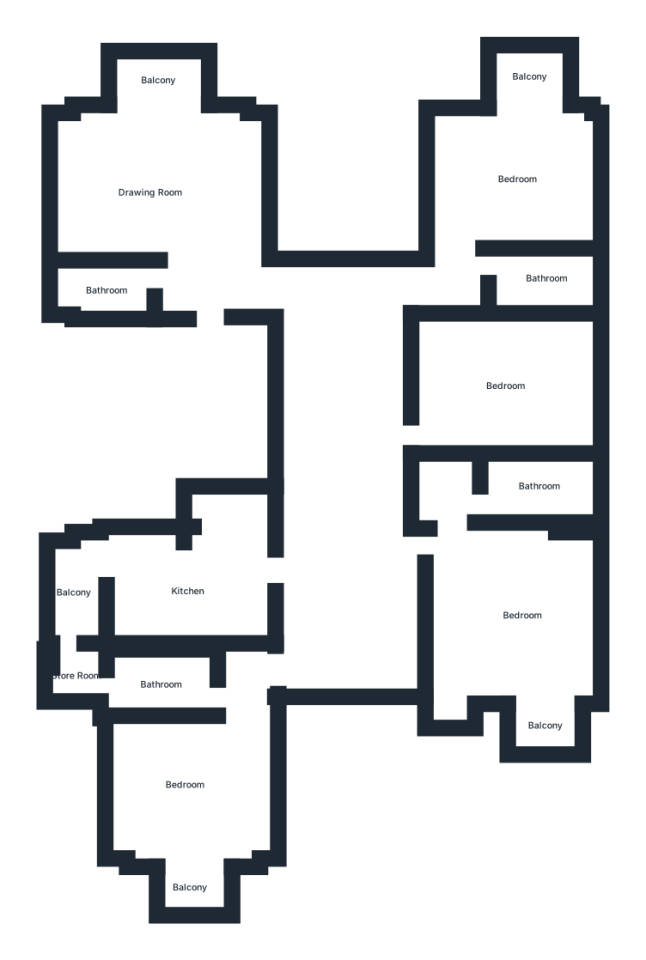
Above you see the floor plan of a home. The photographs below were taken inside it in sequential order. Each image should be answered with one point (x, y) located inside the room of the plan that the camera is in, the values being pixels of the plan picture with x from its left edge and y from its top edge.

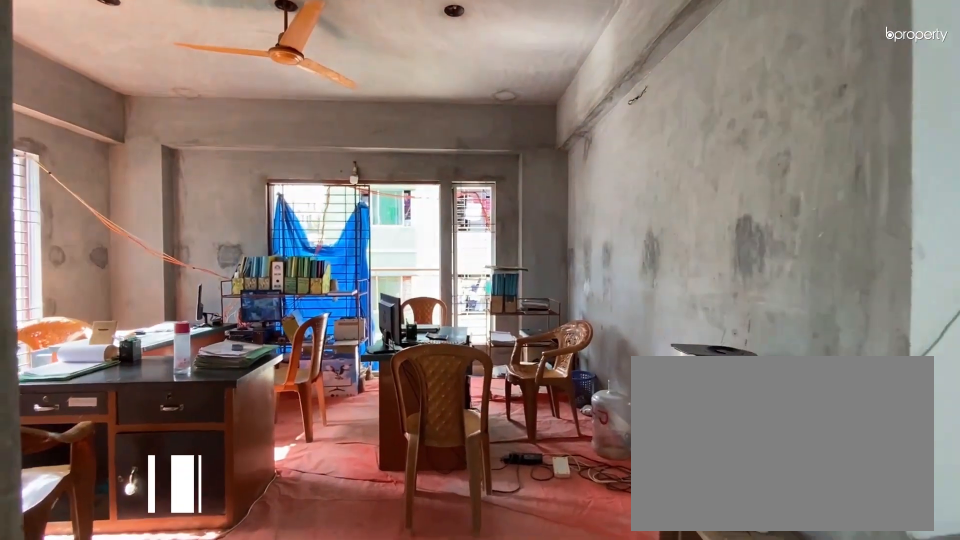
(209, 260)
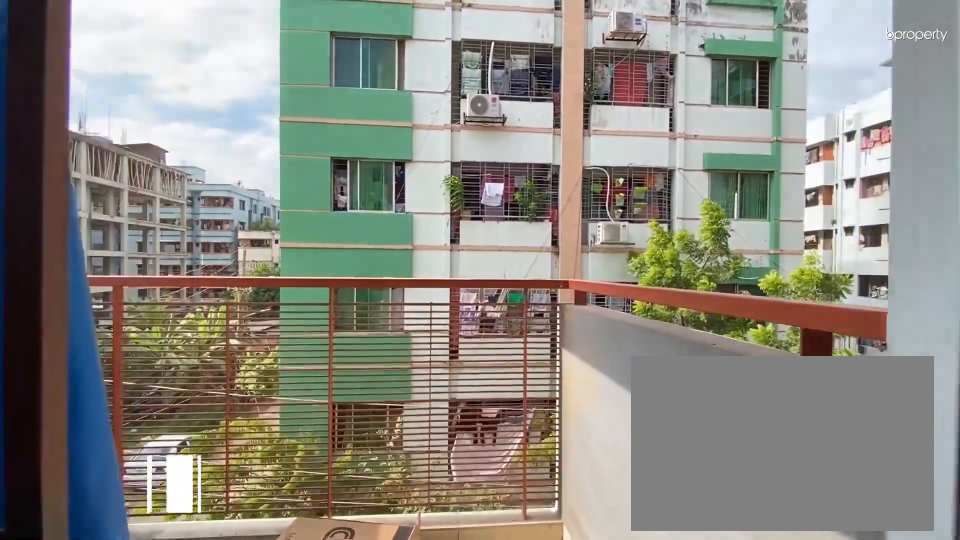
(162, 97)
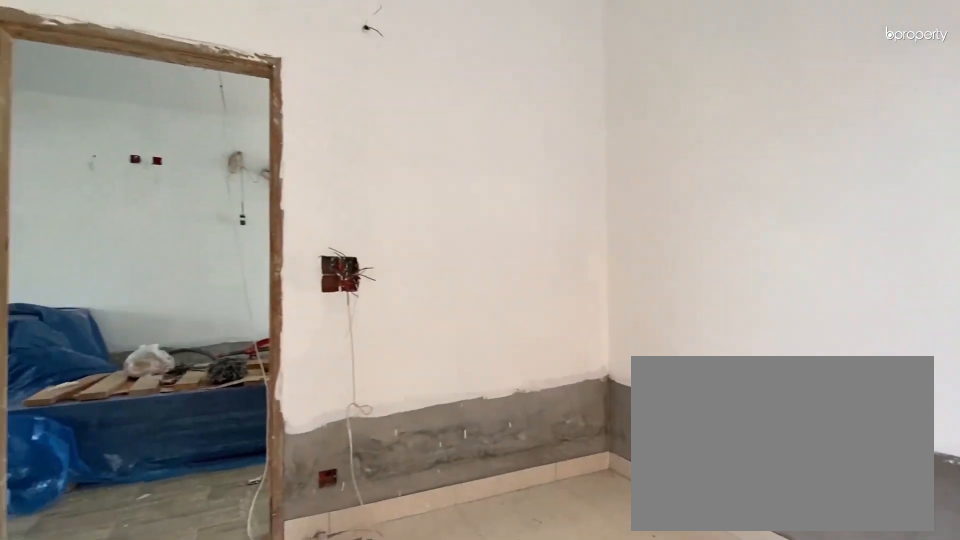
(507, 385)
